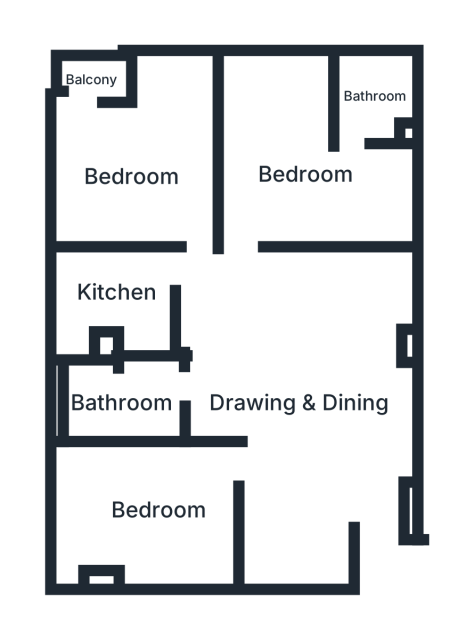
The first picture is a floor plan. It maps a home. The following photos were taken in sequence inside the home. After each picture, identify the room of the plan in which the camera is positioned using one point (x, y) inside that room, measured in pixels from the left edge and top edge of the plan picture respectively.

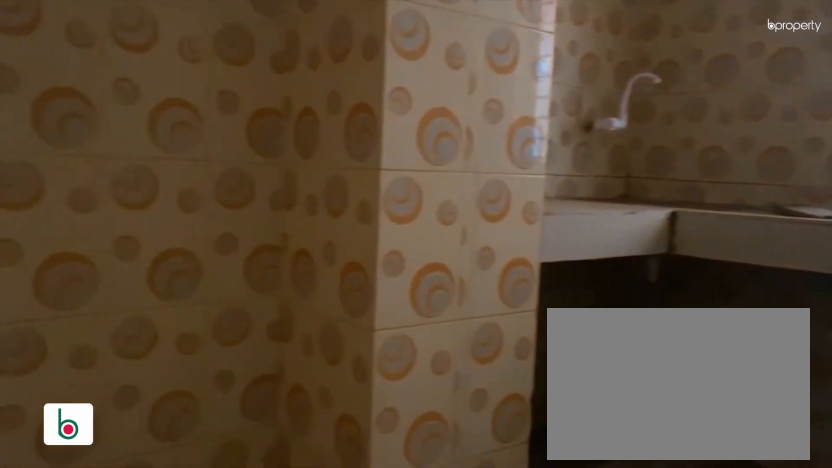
(119, 291)
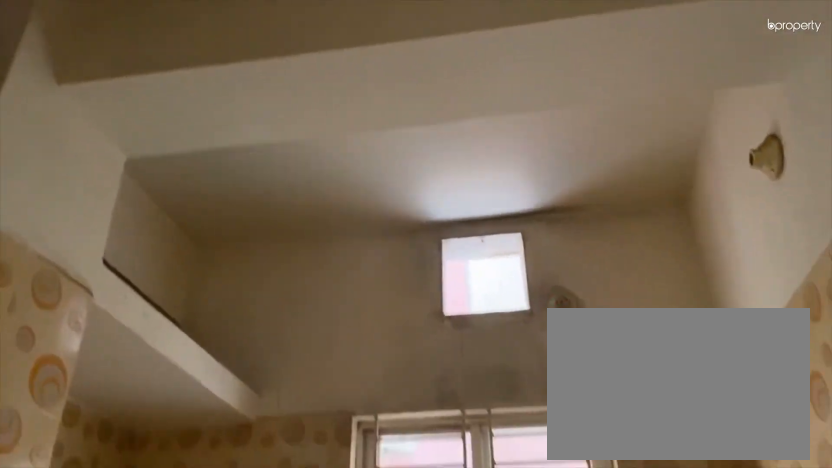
(119, 291)
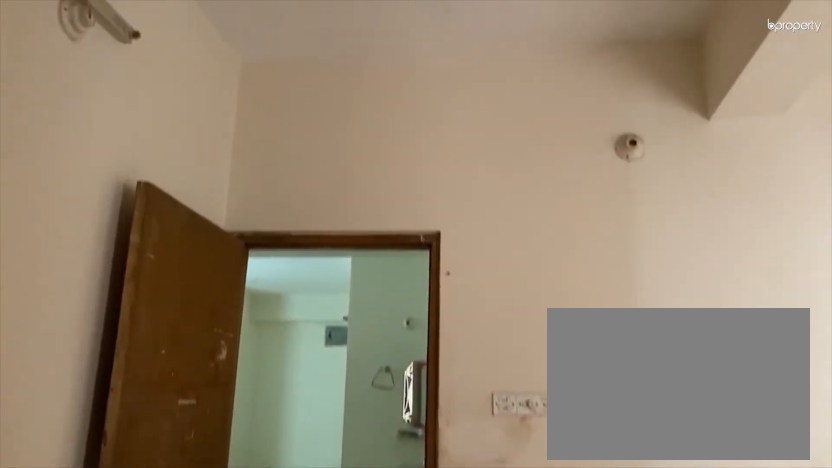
(128, 178)
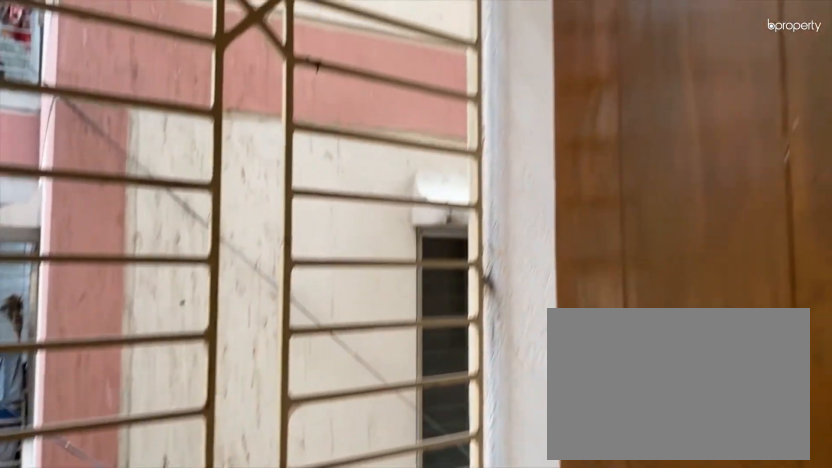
(92, 80)
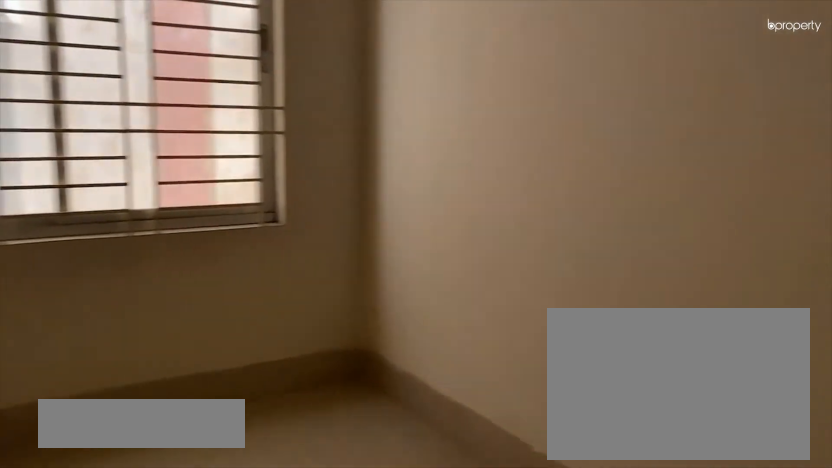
(300, 173)
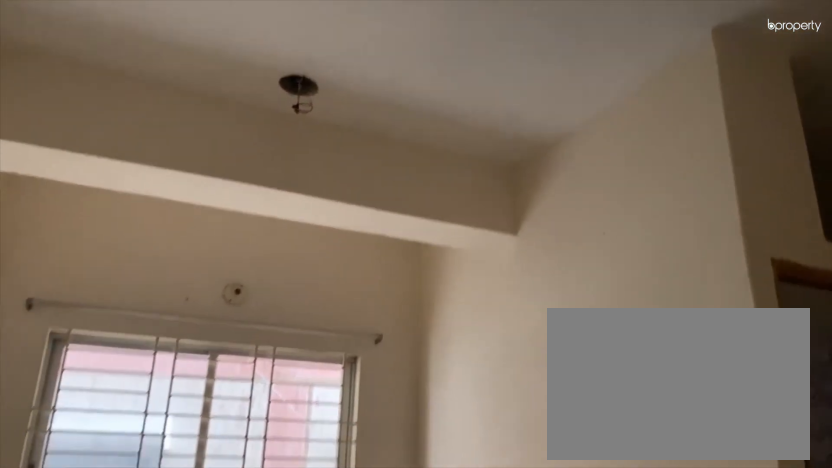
(300, 173)
